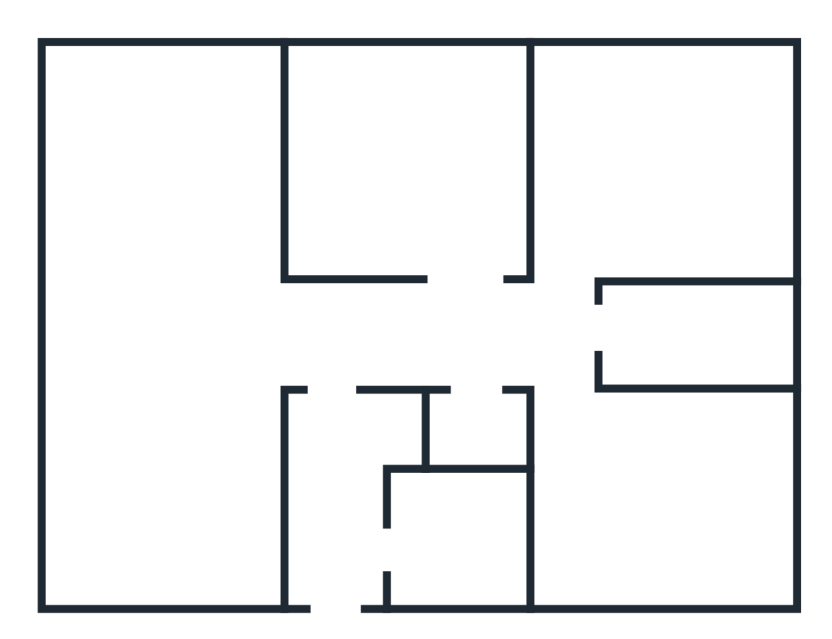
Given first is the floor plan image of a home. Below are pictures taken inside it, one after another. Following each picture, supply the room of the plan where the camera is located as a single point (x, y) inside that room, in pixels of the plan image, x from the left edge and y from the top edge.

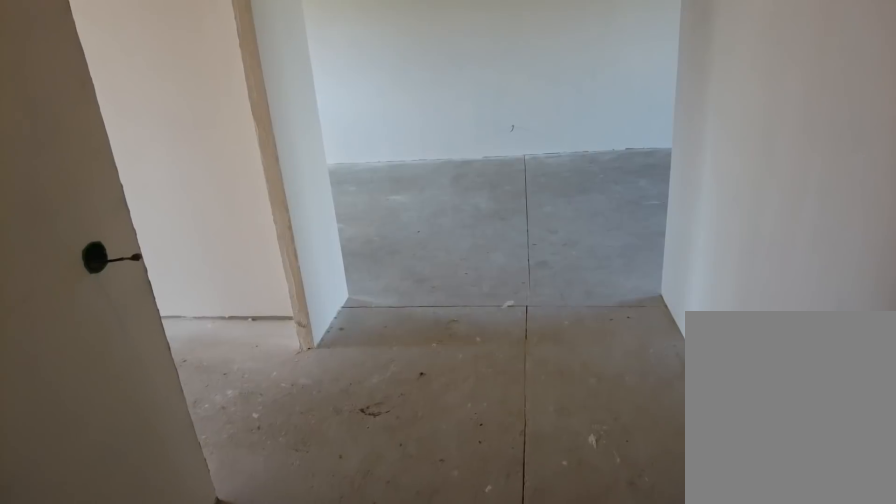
(488, 355)
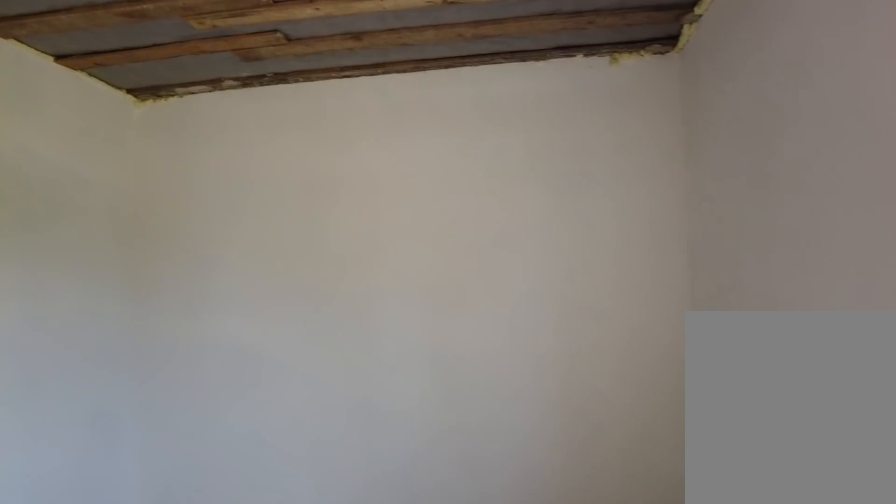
(607, 525)
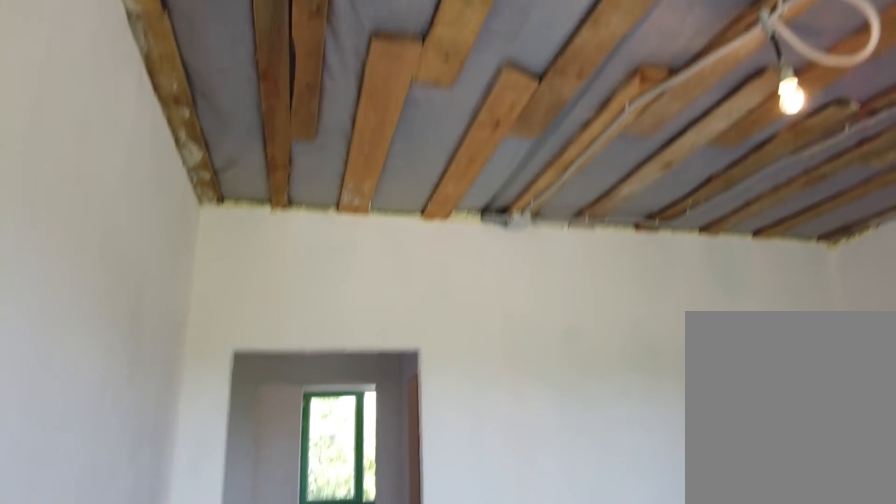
(607, 525)
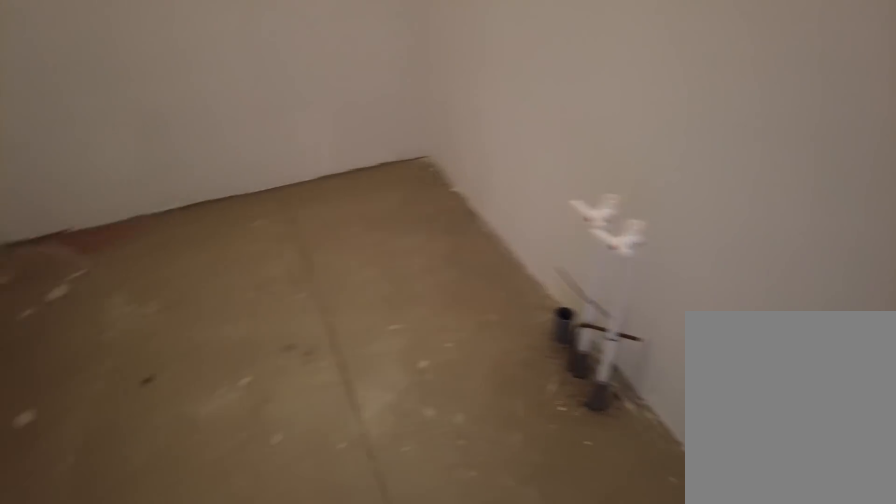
(564, 343)
